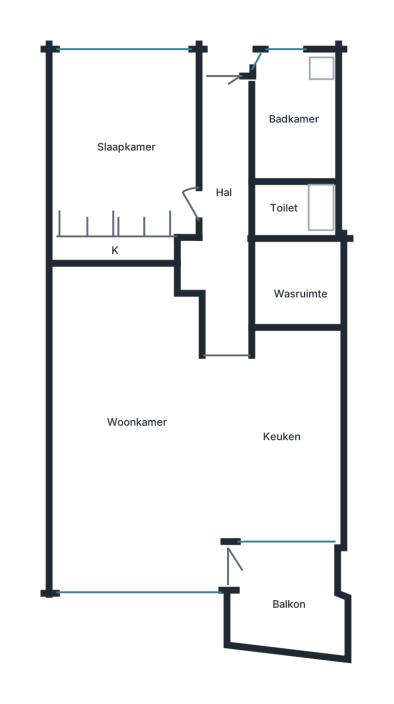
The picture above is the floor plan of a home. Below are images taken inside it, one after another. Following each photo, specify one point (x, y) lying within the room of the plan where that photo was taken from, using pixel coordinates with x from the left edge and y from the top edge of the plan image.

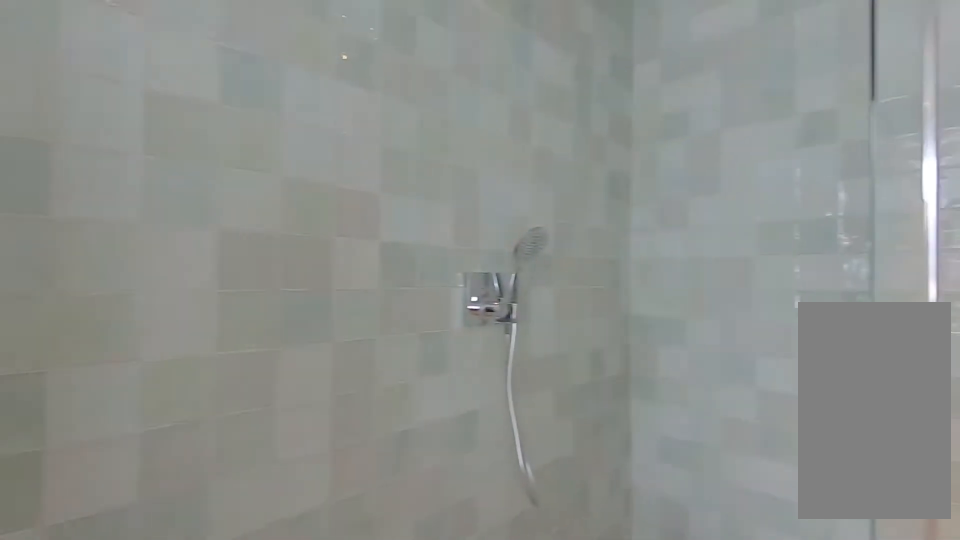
(296, 118)
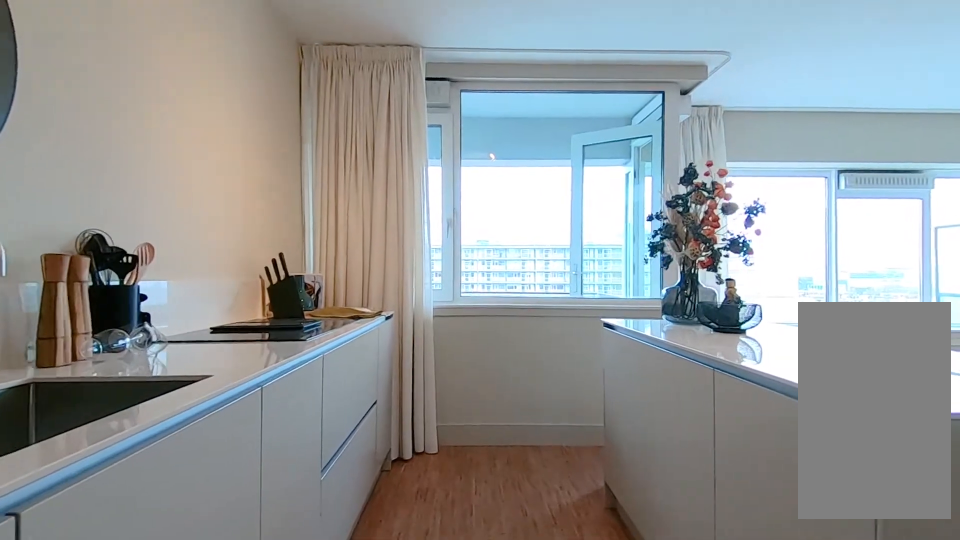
(196, 426)
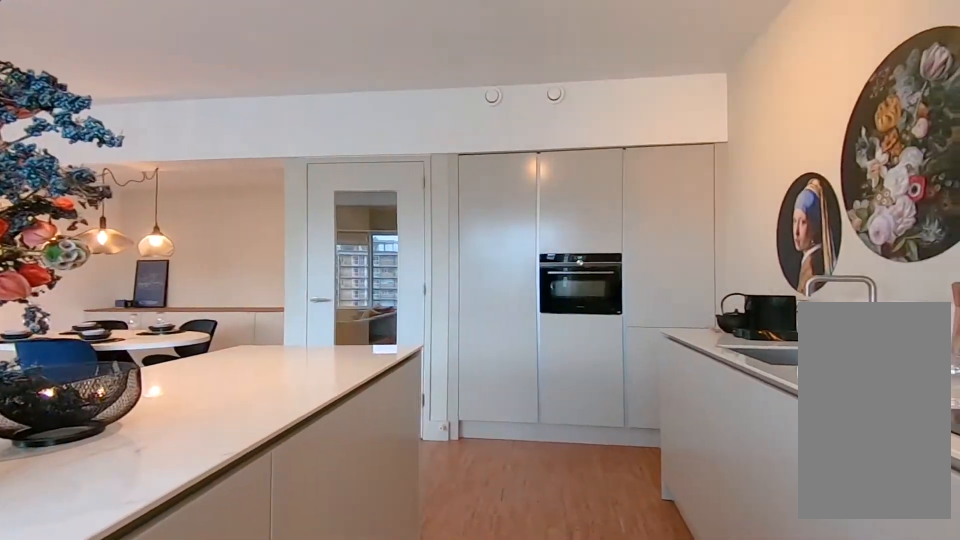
(196, 426)
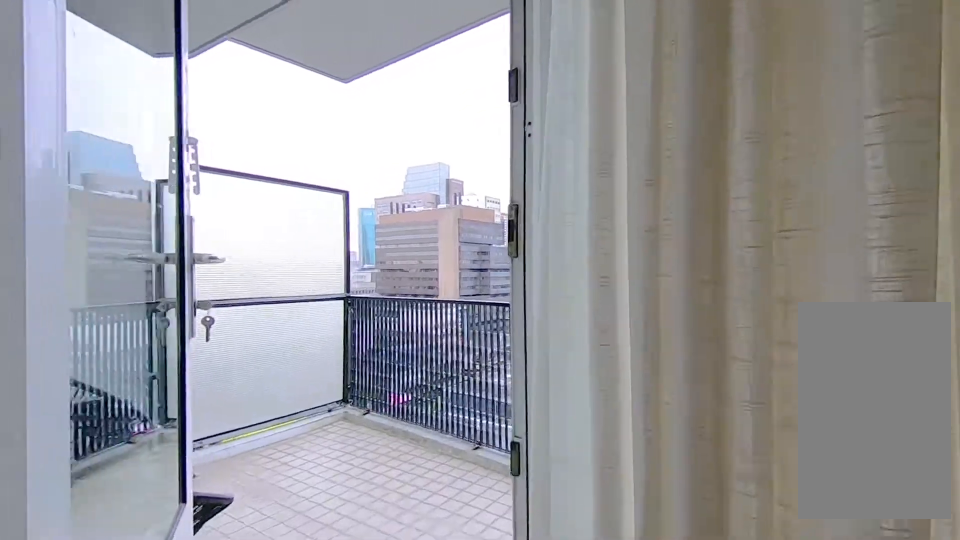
(196, 428)
